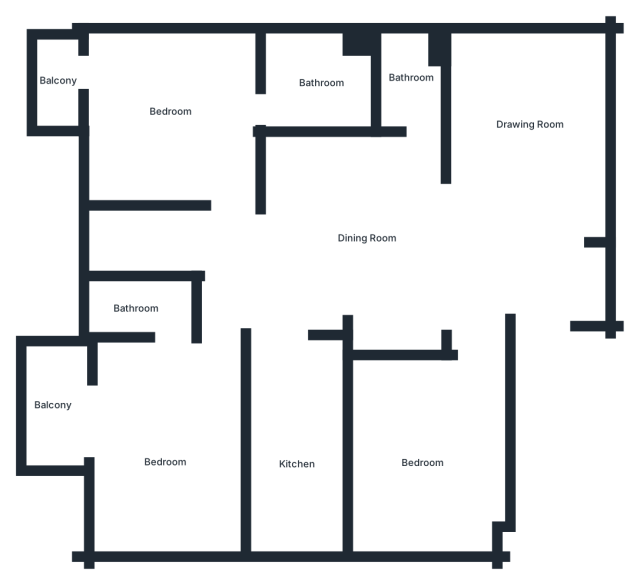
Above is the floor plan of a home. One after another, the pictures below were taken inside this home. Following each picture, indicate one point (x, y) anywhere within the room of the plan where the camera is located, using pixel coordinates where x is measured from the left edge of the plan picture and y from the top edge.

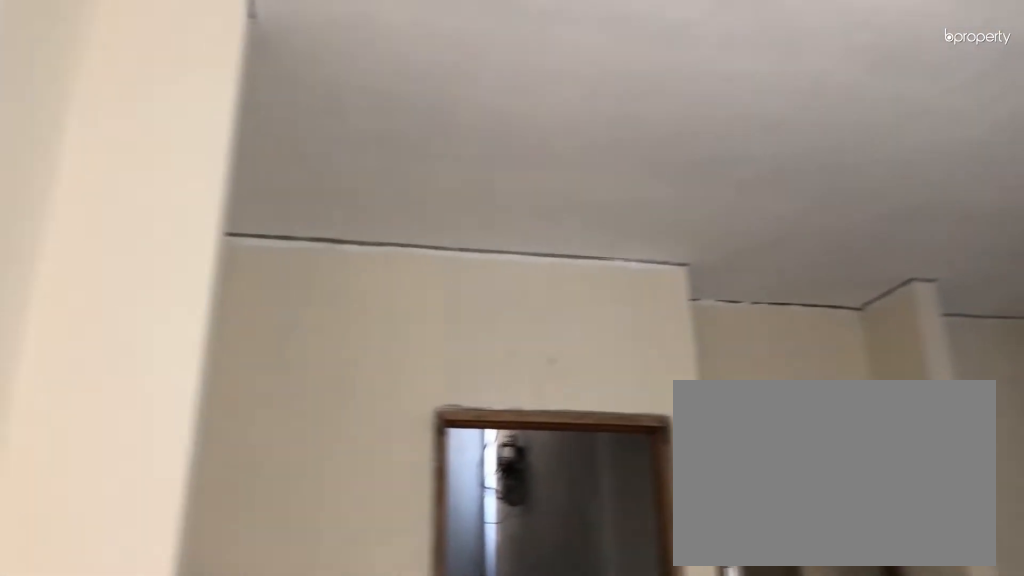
(525, 221)
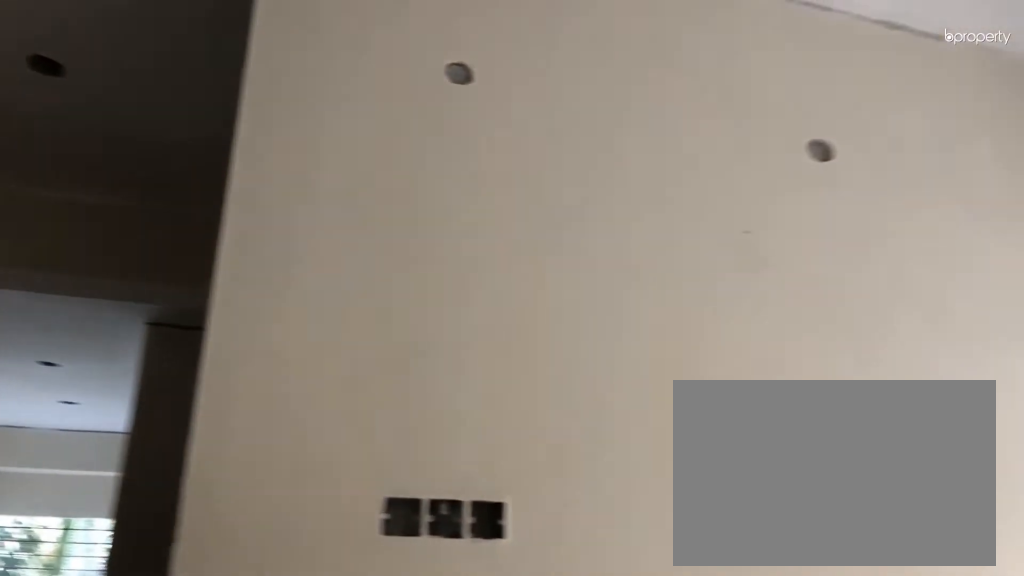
(523, 135)
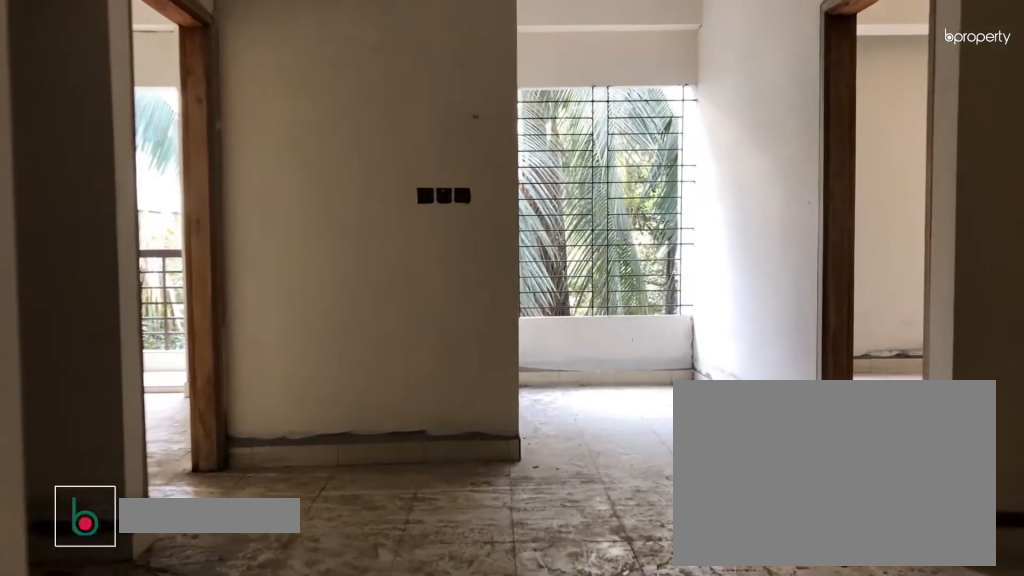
(348, 232)
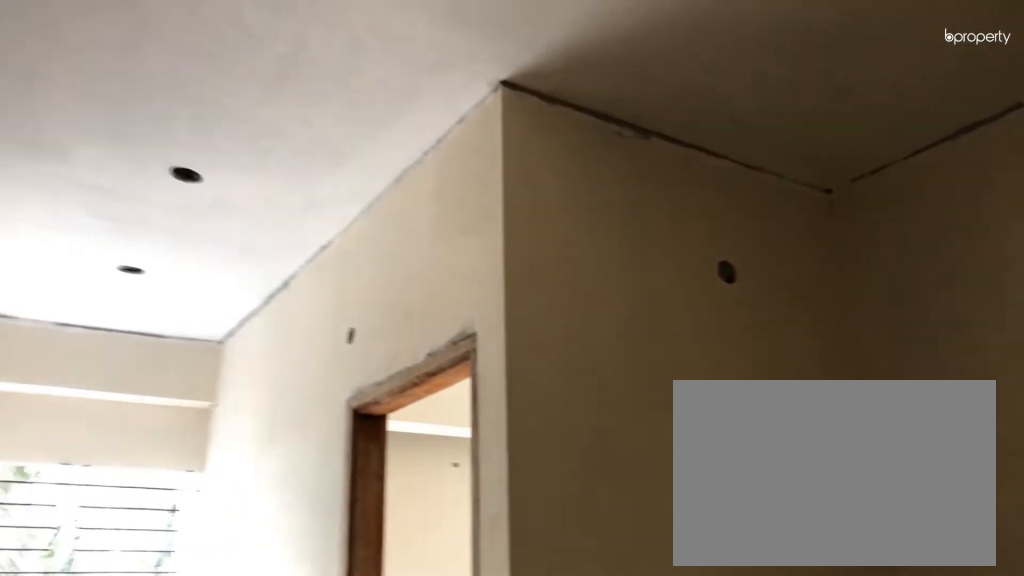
(348, 232)
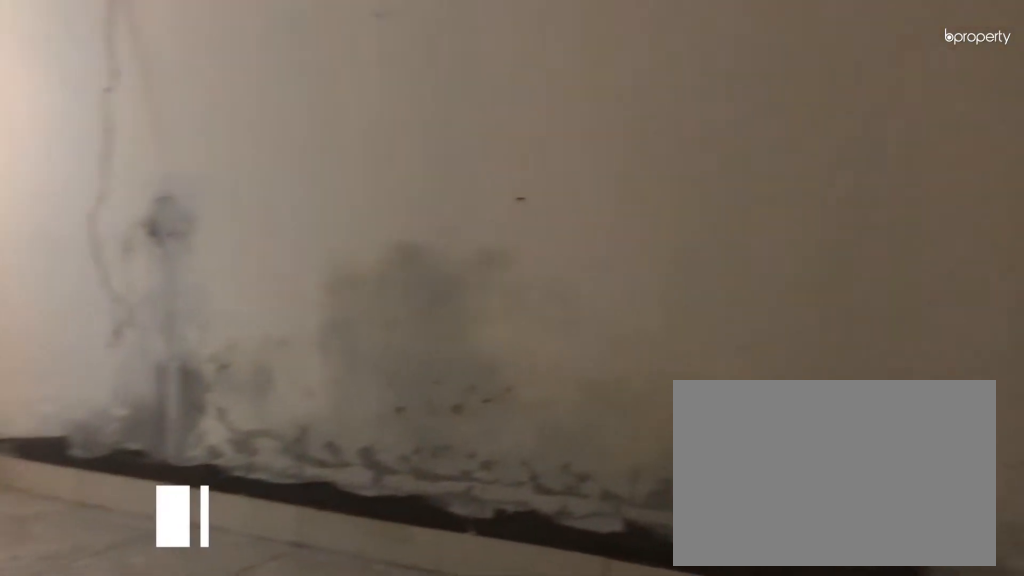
(428, 459)
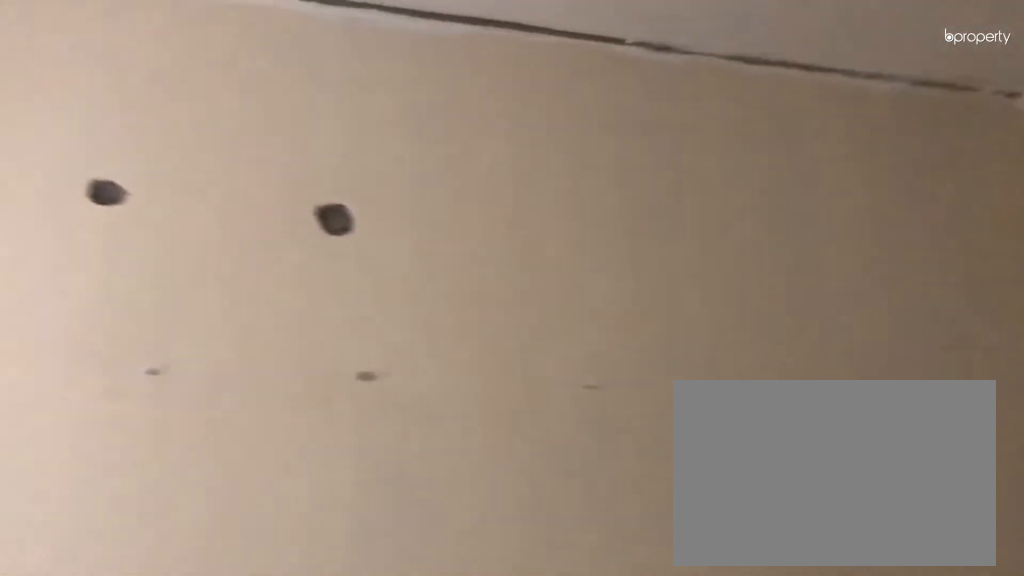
(428, 459)
